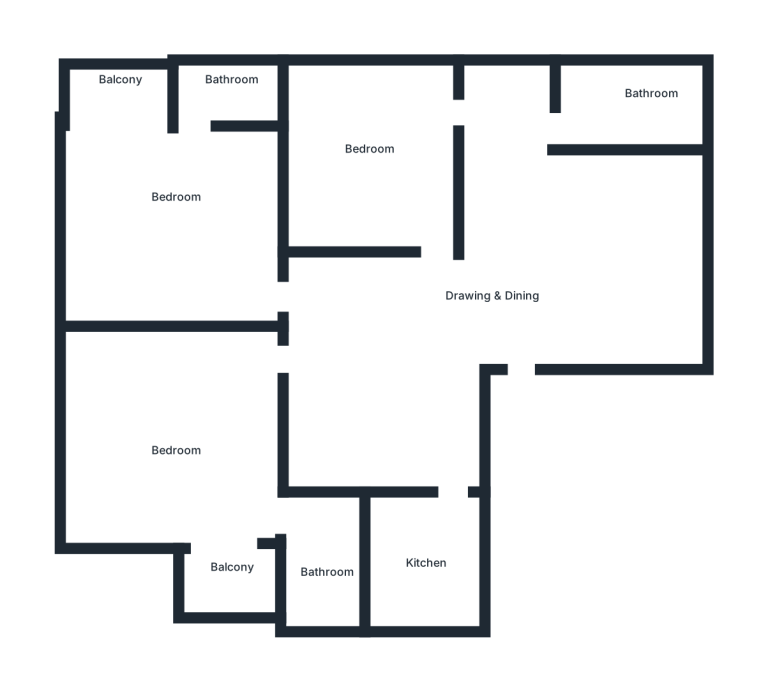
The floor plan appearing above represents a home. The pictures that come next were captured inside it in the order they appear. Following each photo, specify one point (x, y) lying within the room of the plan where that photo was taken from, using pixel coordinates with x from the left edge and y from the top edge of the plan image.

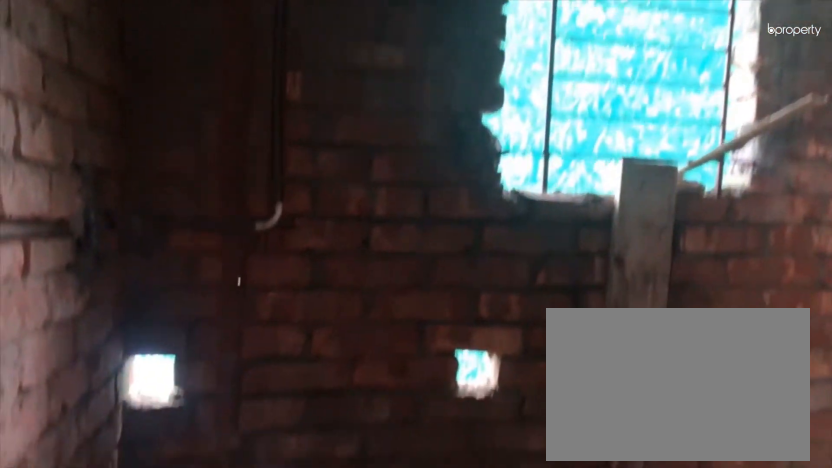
(219, 94)
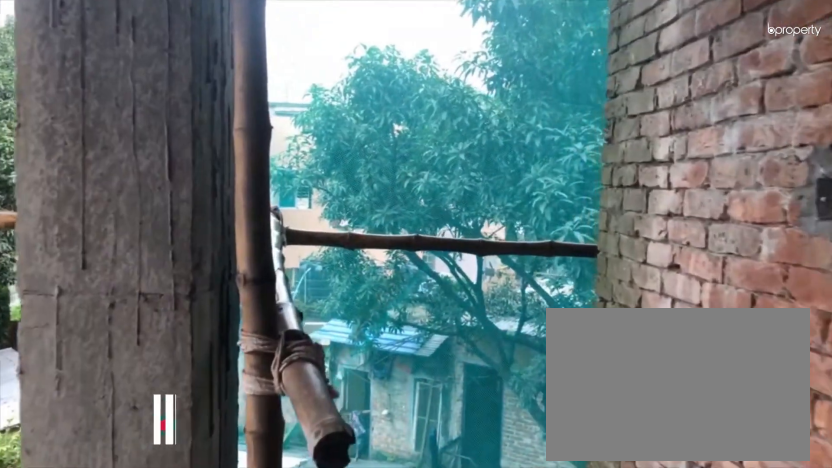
(115, 94)
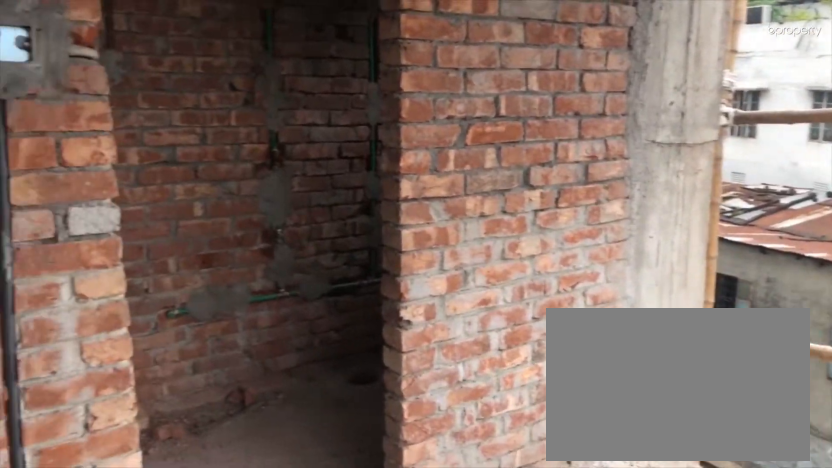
(180, 421)
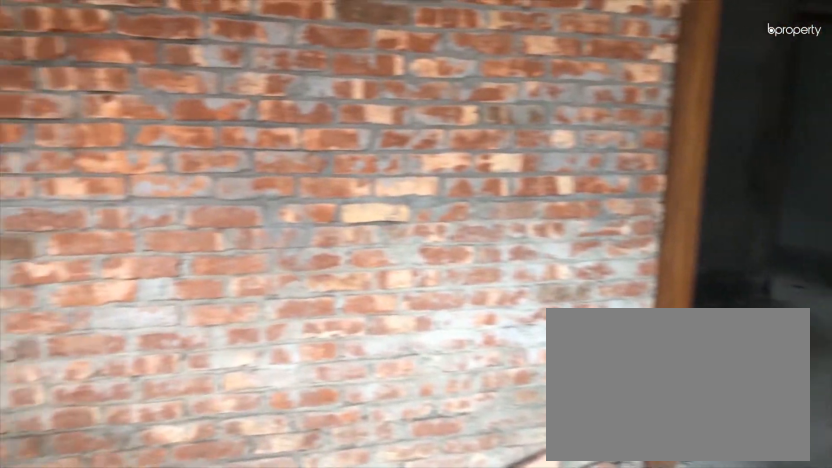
(189, 427)
